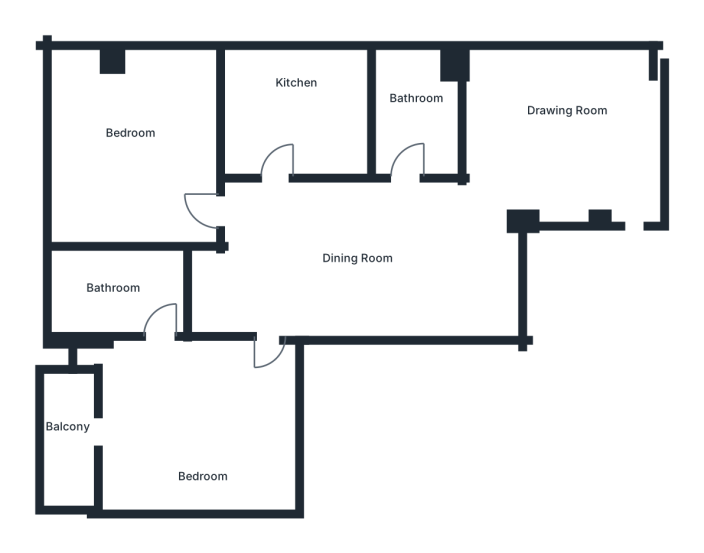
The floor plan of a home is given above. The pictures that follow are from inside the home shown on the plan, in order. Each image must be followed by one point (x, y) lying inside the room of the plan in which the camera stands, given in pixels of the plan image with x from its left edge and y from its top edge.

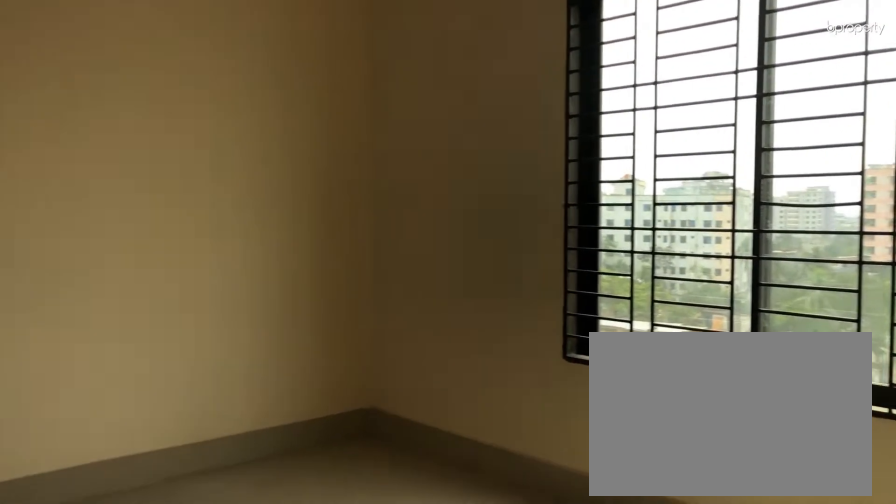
(563, 142)
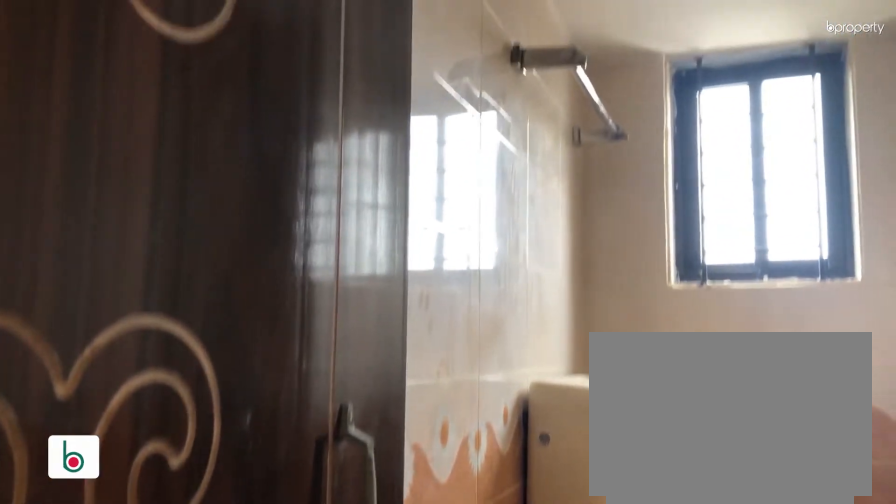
(423, 98)
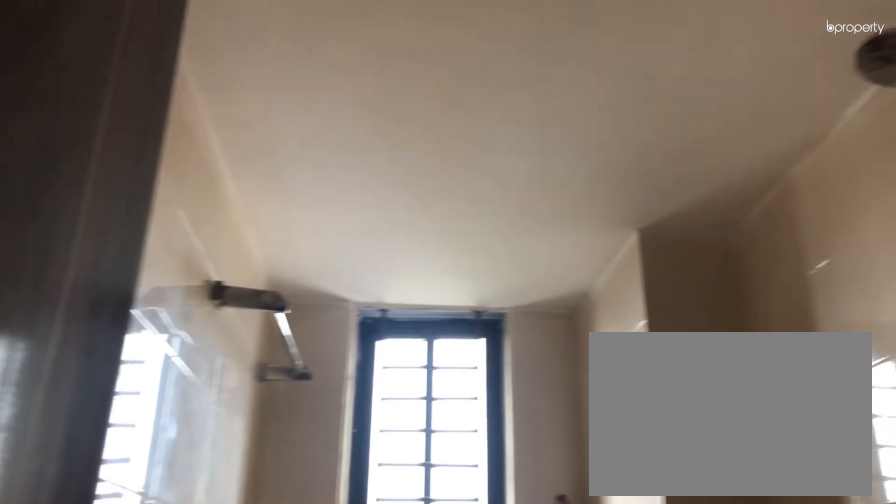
(423, 98)
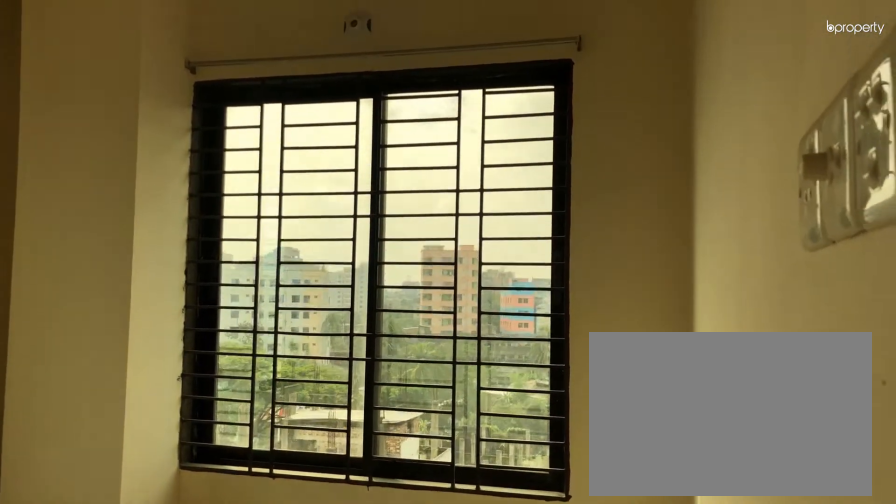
(136, 148)
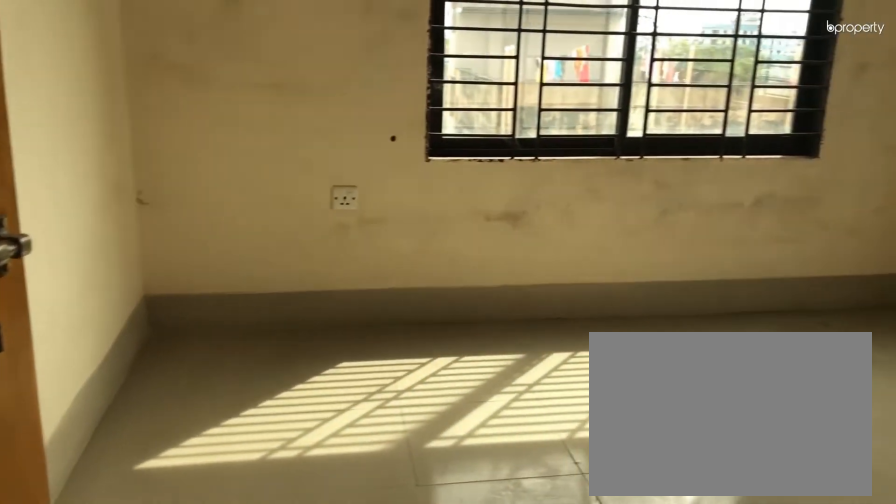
(136, 148)
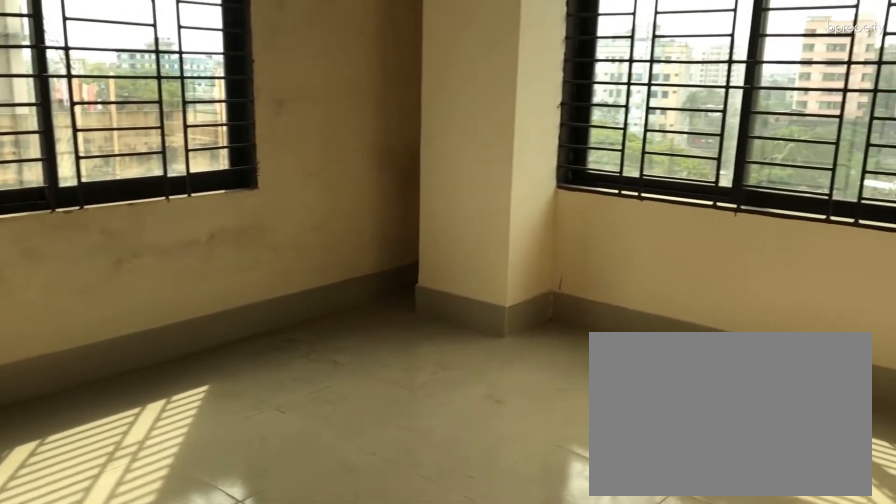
(136, 148)
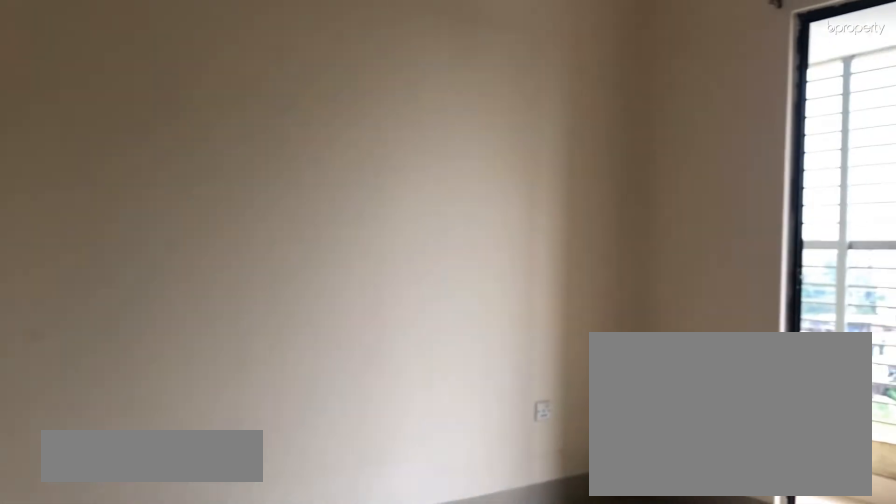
(200, 428)
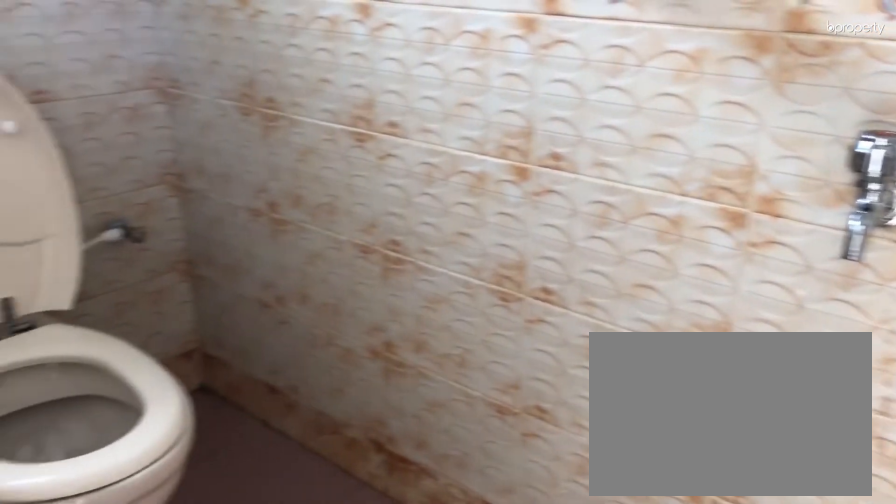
(97, 276)
